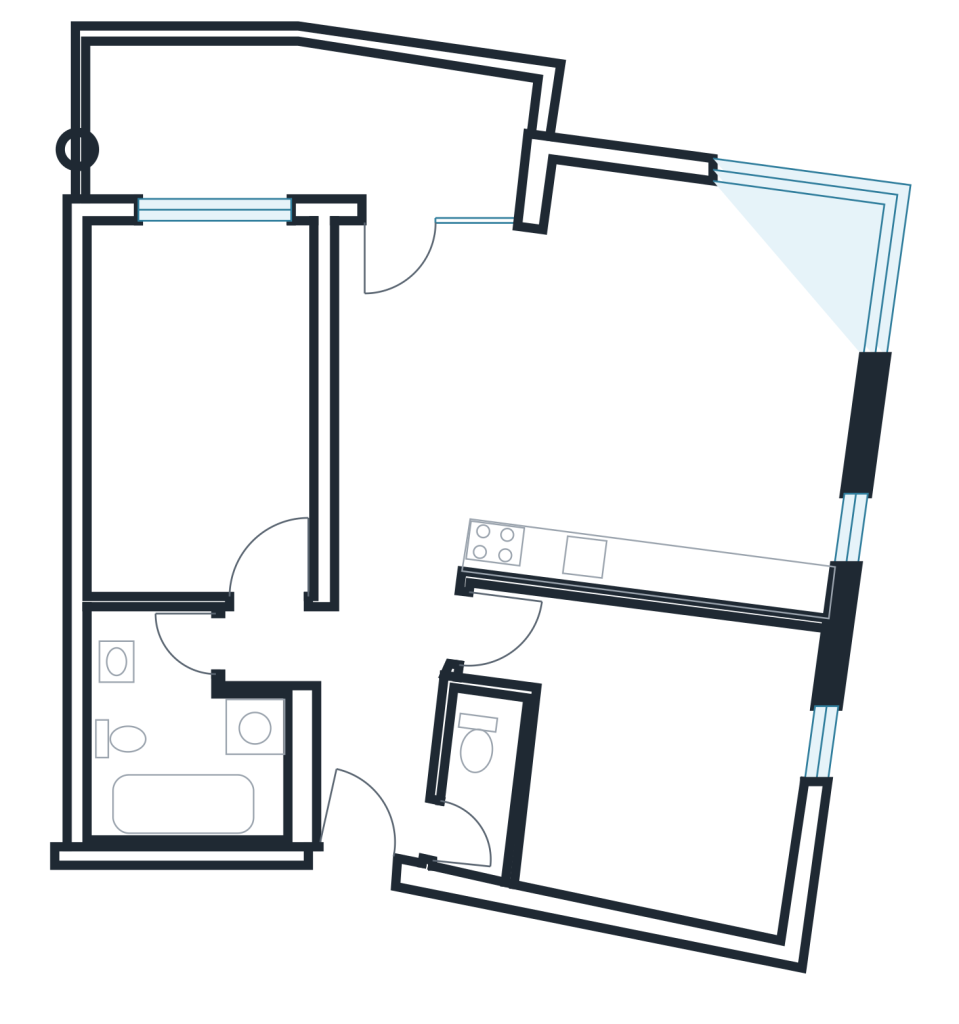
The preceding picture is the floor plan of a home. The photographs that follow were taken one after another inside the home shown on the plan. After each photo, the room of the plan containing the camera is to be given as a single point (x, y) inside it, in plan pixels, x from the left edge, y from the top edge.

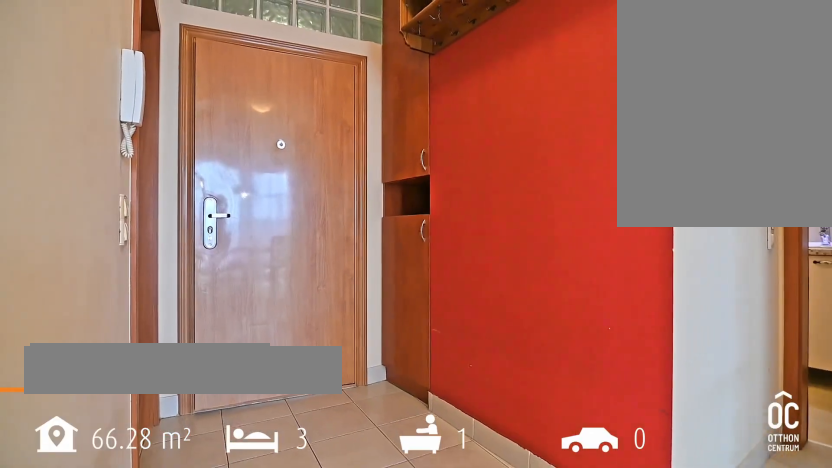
(372, 665)
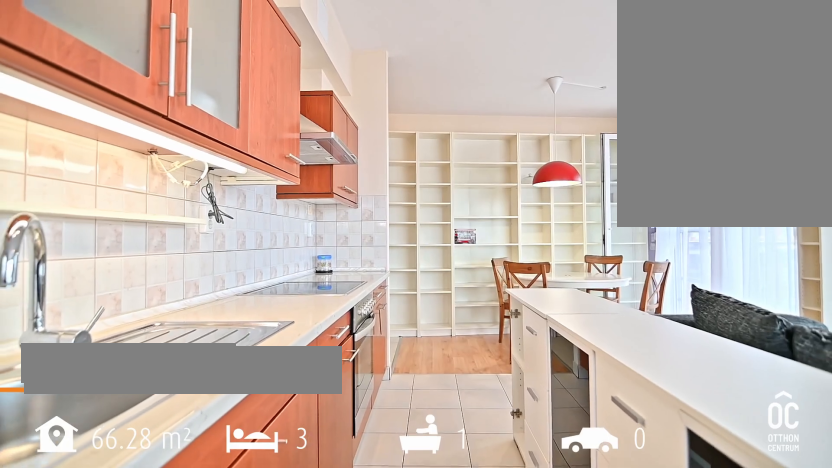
(659, 528)
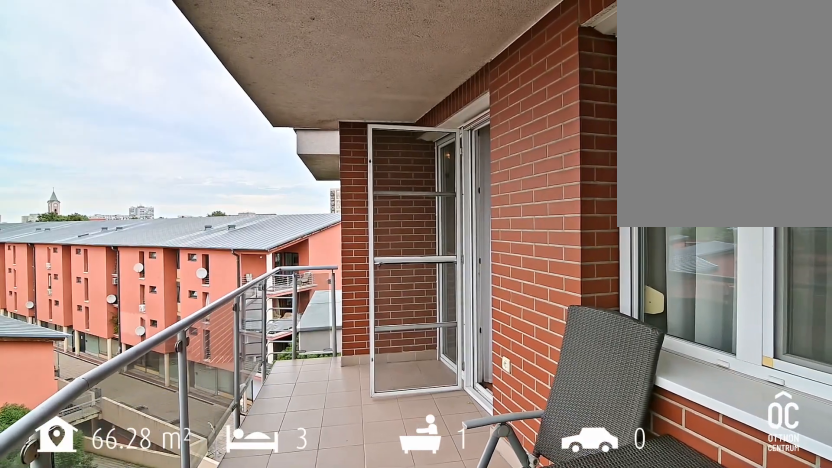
(294, 118)
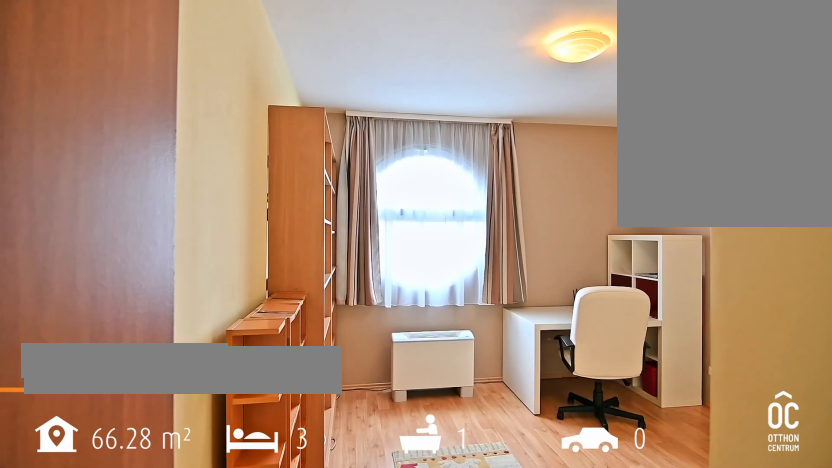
(646, 760)
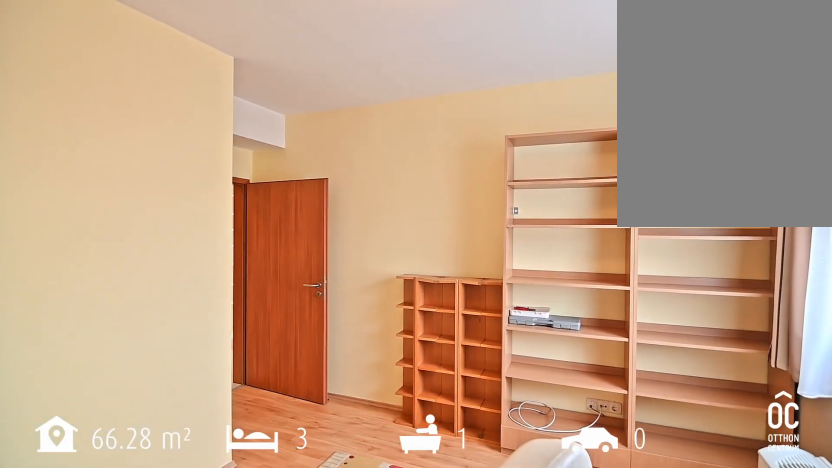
(646, 760)
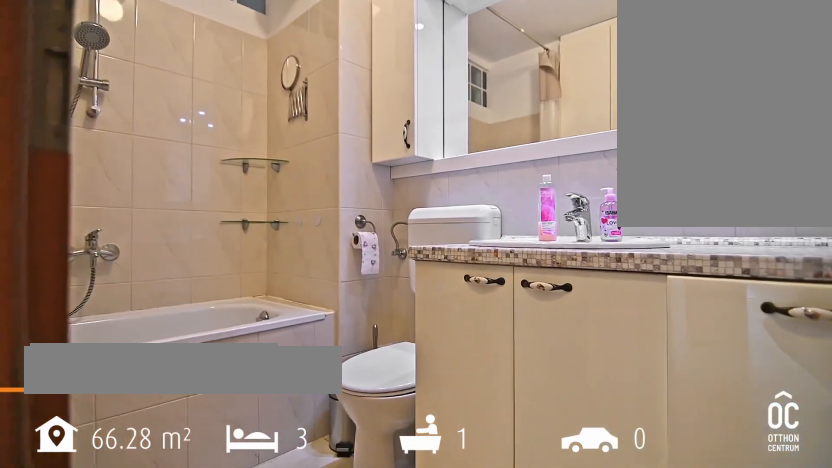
(173, 728)
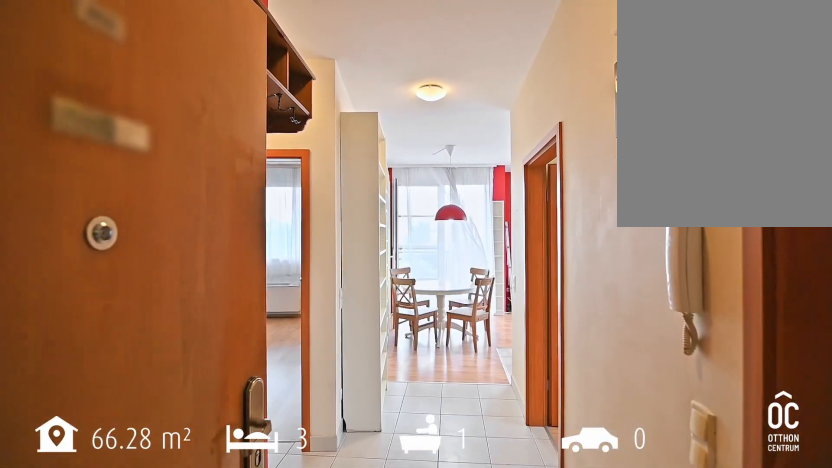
(372, 665)
